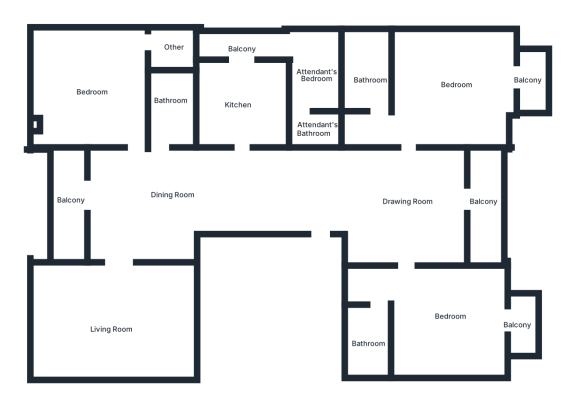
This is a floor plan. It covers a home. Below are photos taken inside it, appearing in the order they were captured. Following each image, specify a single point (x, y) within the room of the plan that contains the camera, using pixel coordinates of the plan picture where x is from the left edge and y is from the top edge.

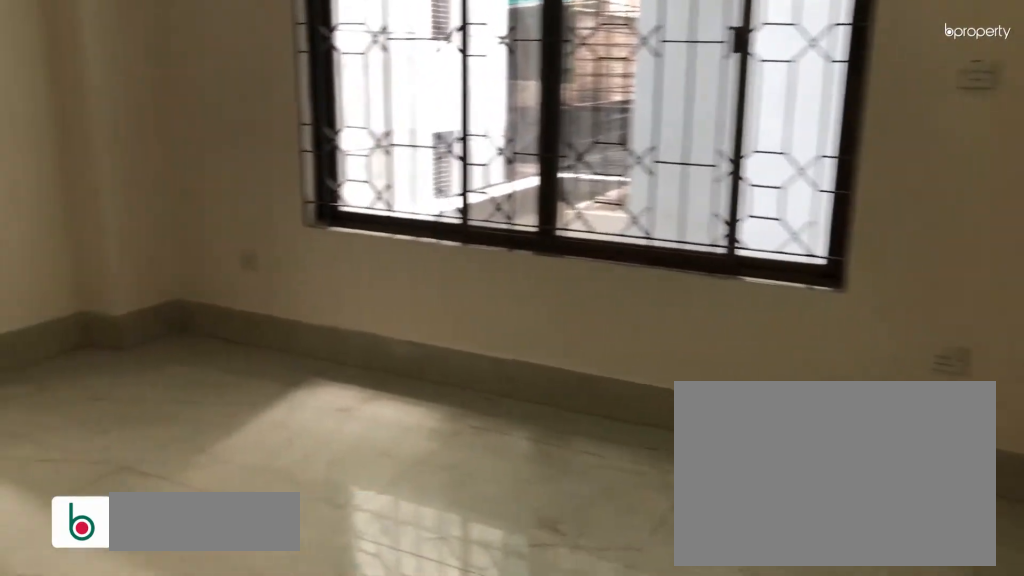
(443, 313)
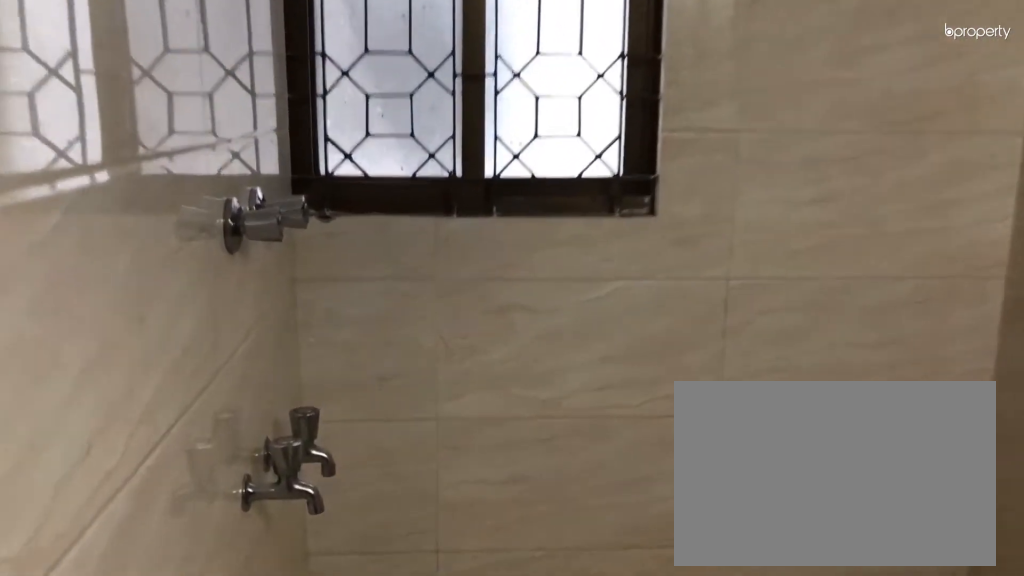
(372, 331)
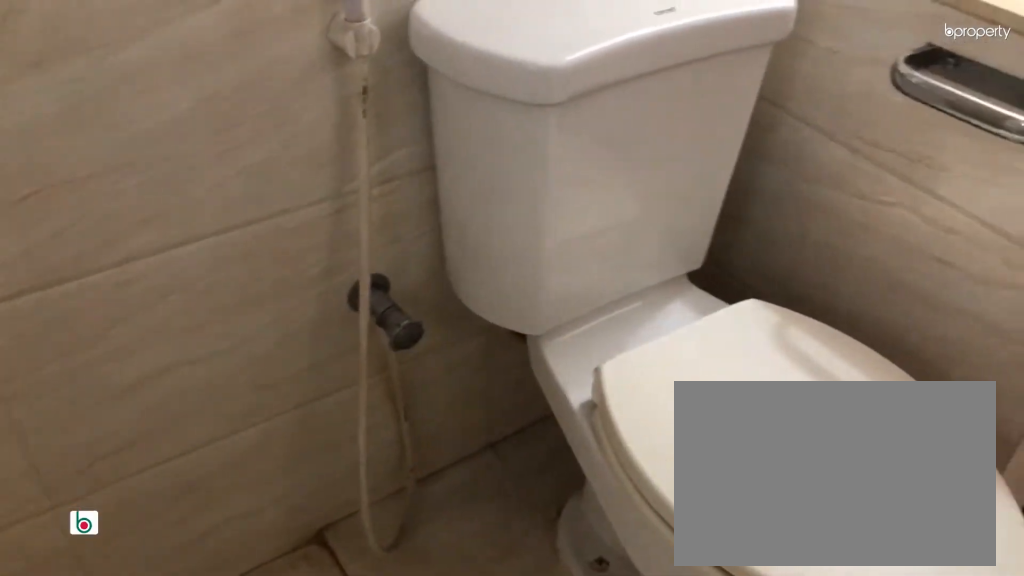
(372, 331)
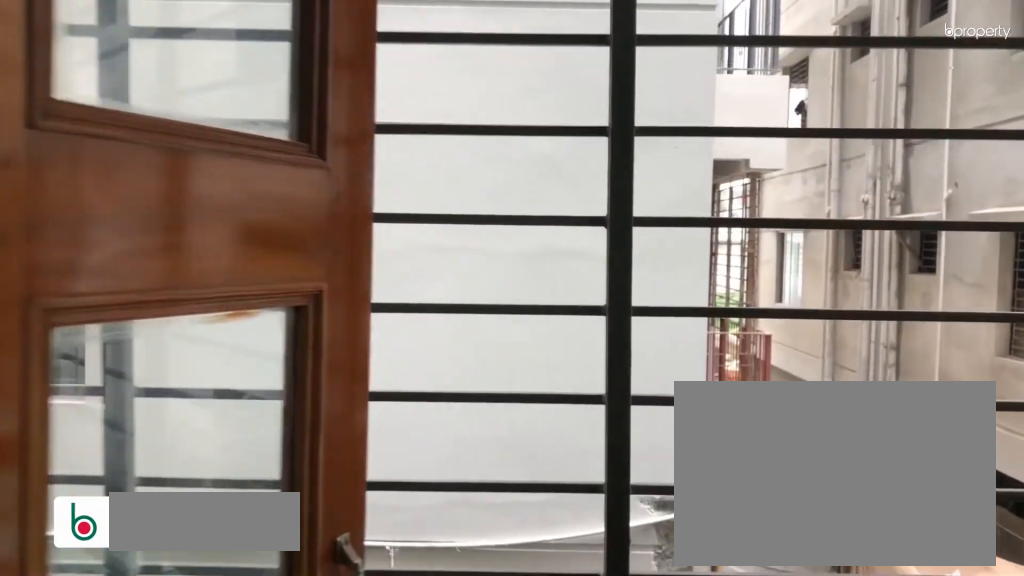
(516, 320)
